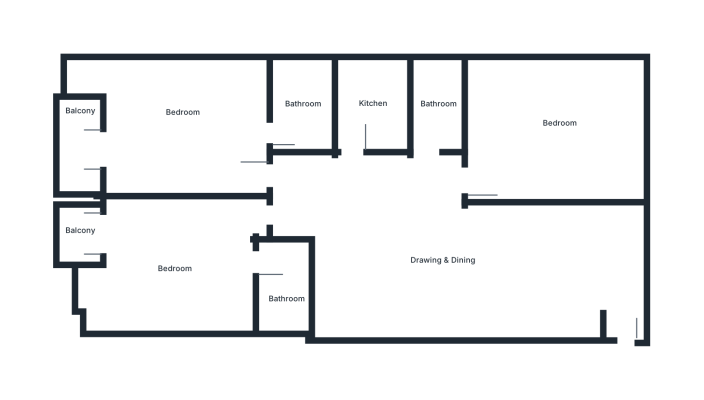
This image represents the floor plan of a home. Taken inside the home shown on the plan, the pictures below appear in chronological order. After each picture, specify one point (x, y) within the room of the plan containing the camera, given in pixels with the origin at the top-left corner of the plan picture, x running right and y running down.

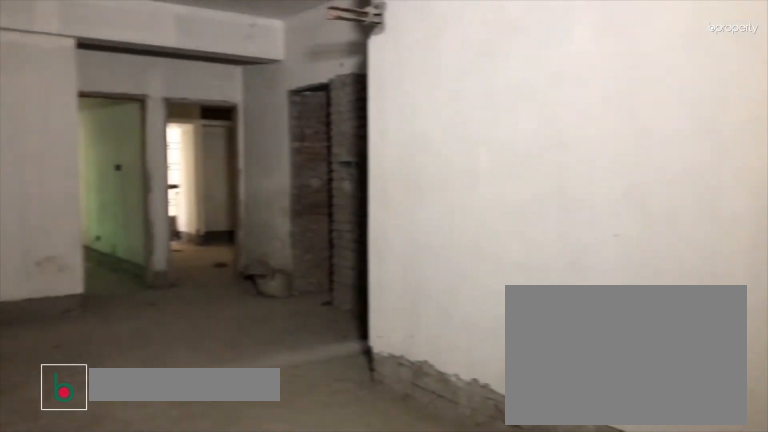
(598, 277)
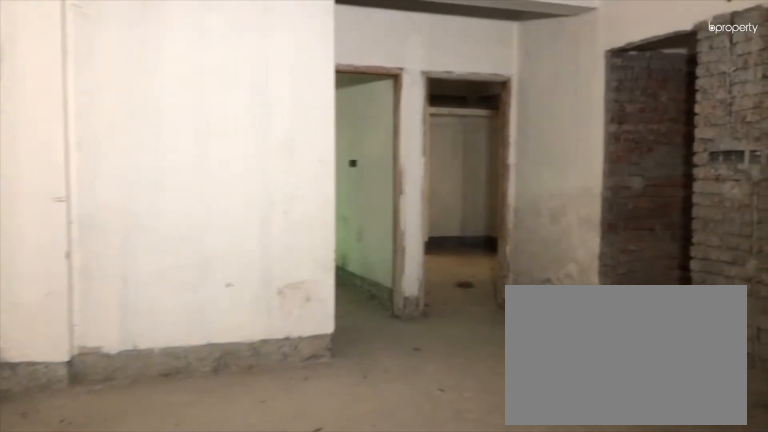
(395, 249)
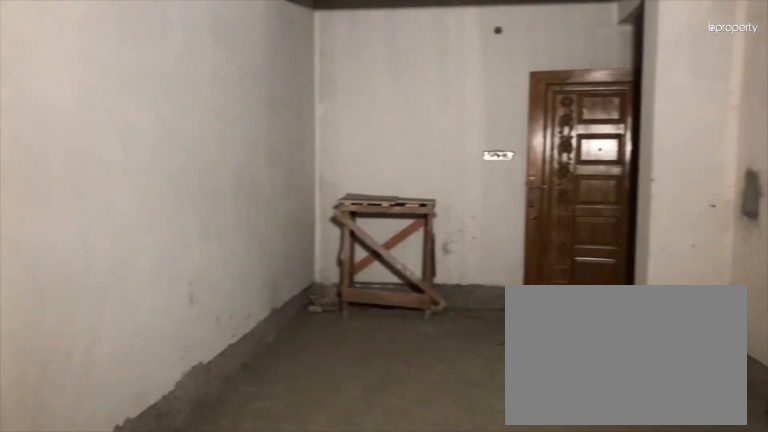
(395, 249)
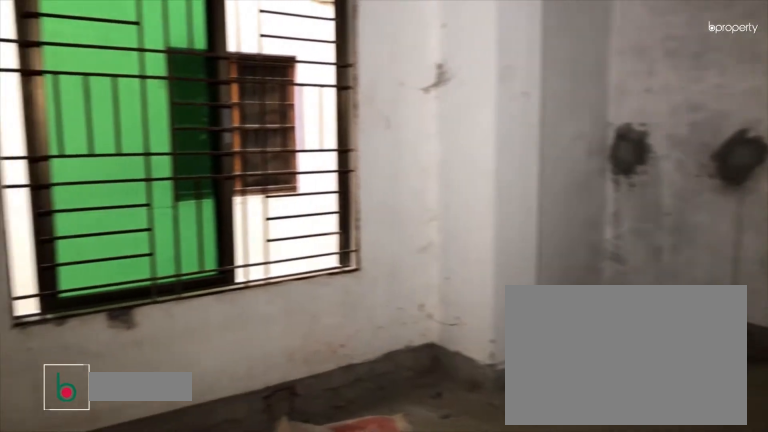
(561, 129)
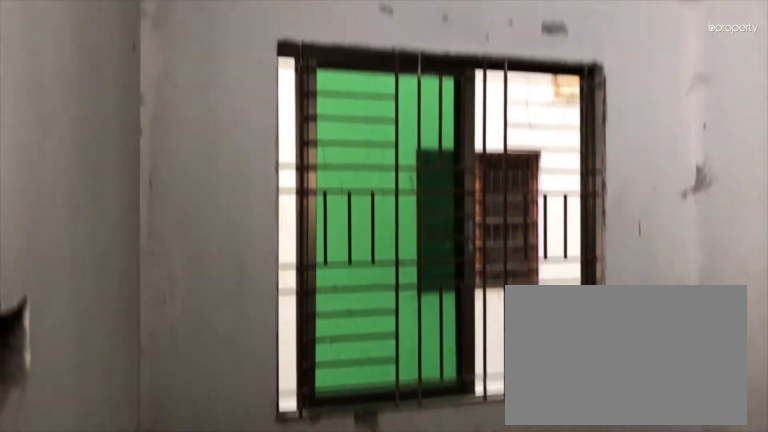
(561, 129)
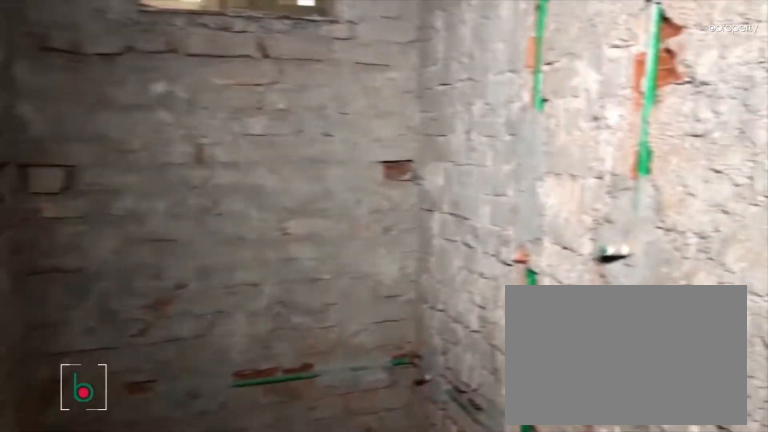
(439, 103)
